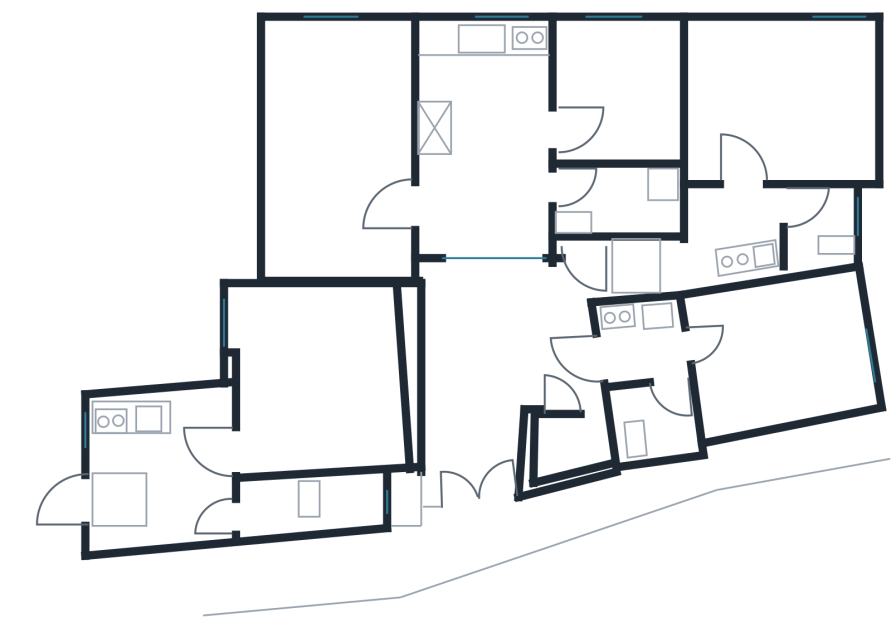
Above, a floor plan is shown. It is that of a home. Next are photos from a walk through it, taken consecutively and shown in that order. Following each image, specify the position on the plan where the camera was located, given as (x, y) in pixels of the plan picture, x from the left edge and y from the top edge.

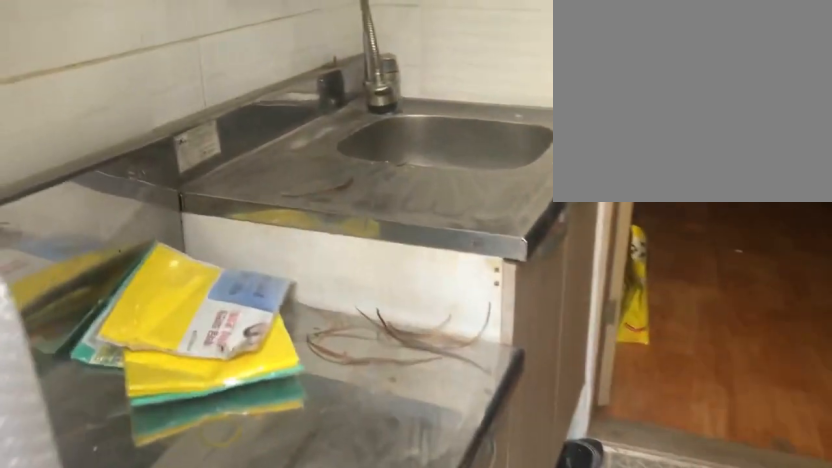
(627, 351)
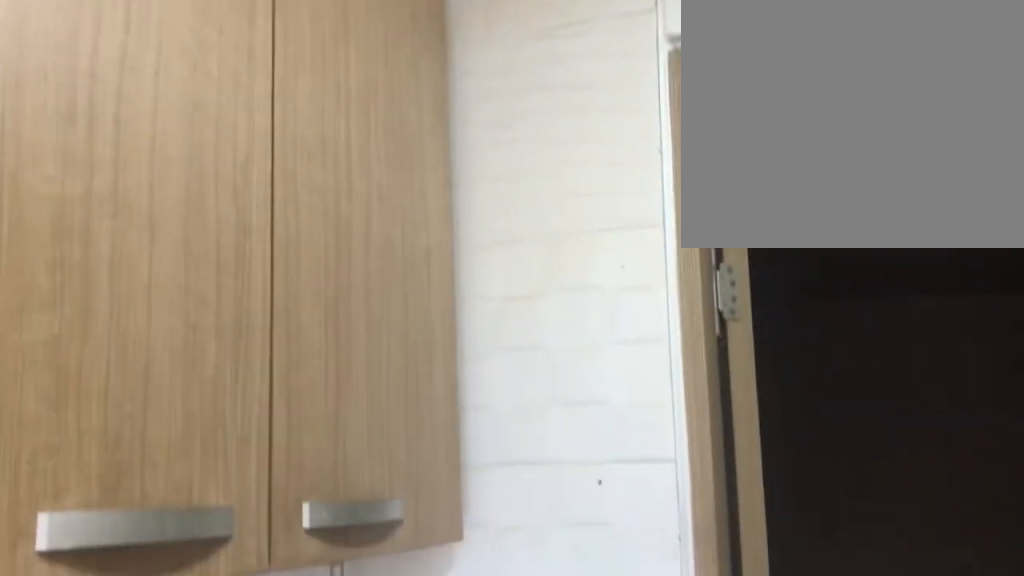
(643, 354)
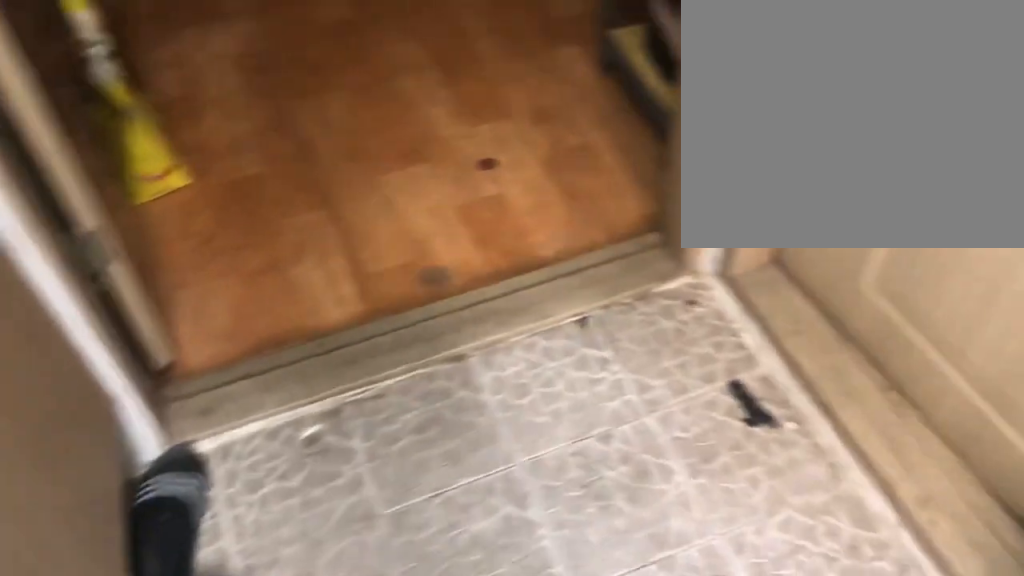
(652, 356)
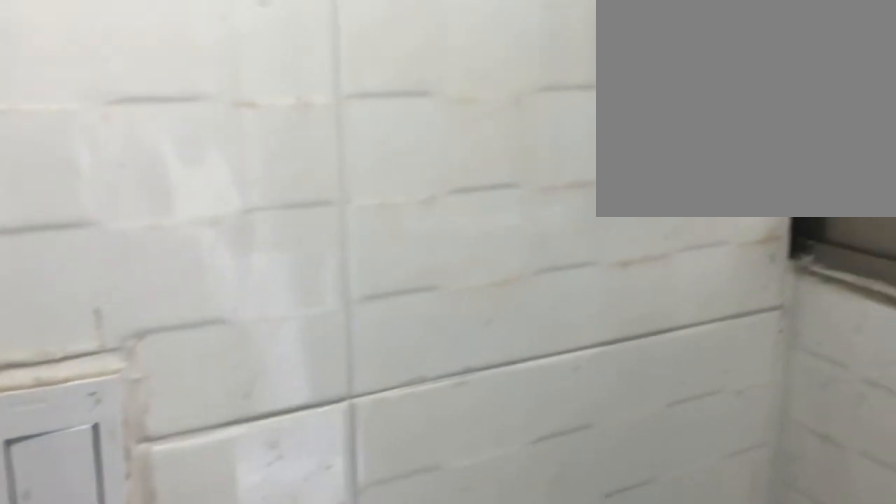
(650, 353)
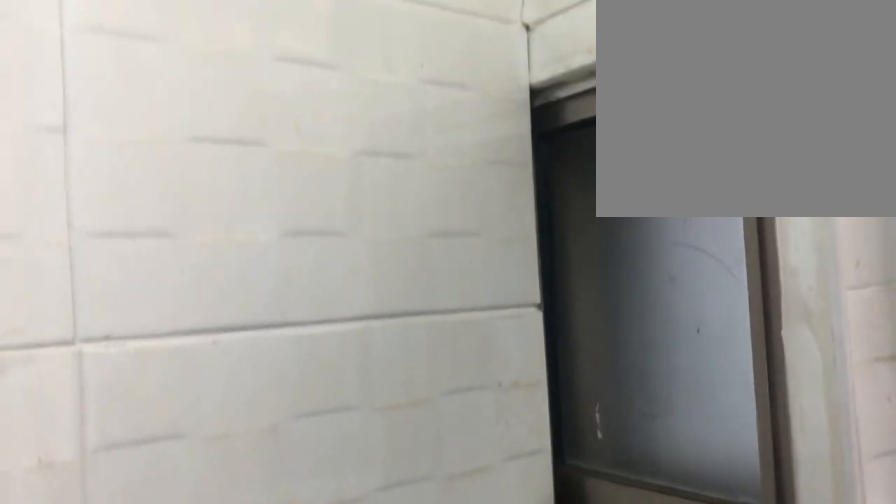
(646, 351)
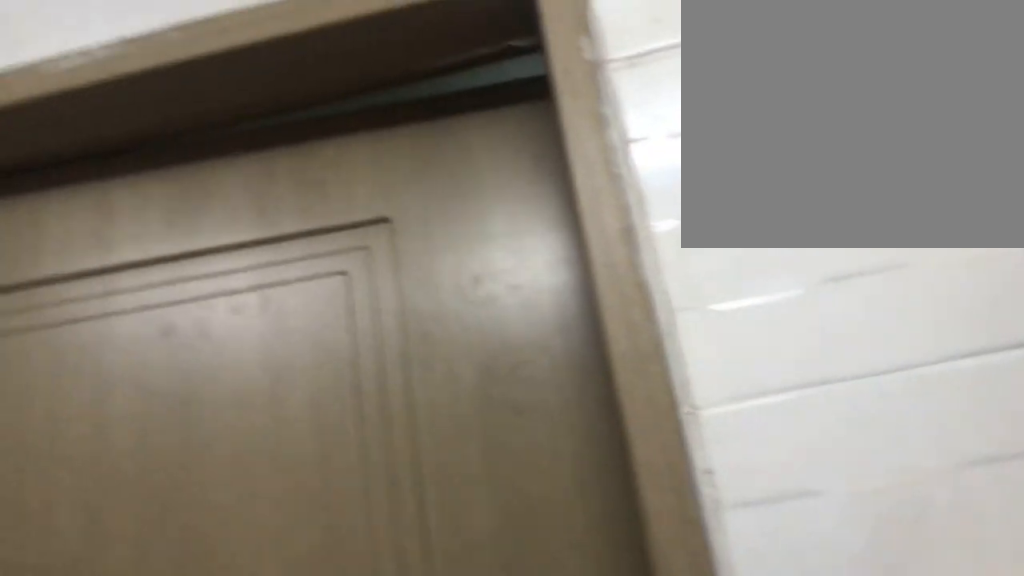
(643, 349)
